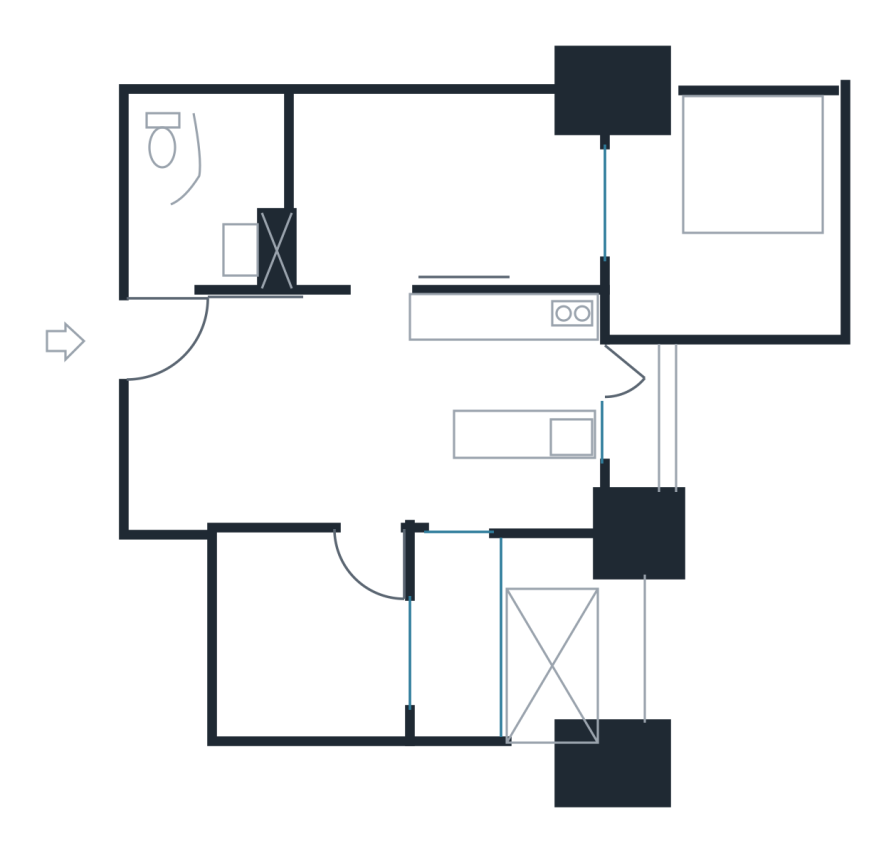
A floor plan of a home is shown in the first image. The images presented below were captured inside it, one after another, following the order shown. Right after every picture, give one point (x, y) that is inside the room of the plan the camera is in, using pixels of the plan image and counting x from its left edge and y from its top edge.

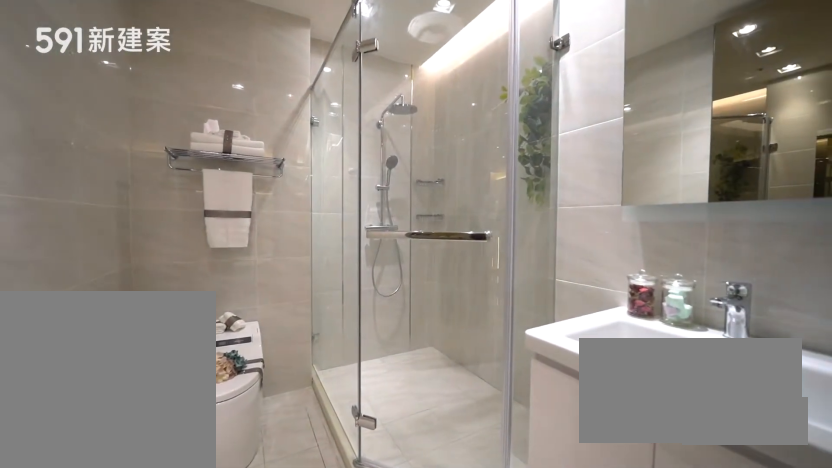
(216, 187)
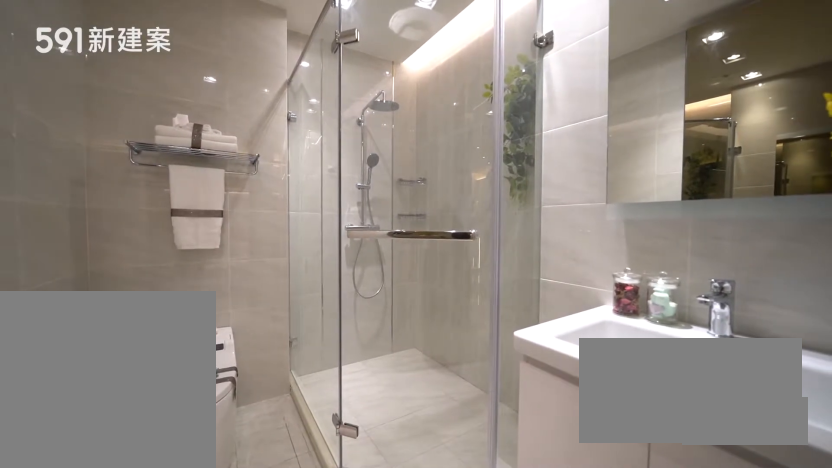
(216, 187)
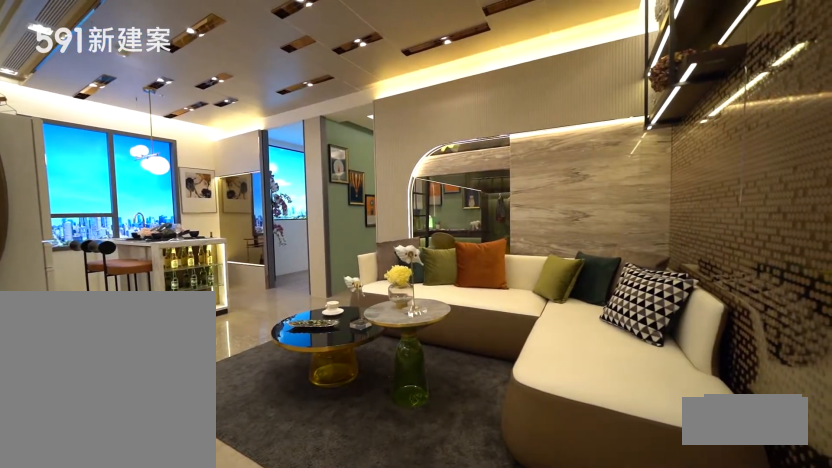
(270, 411)
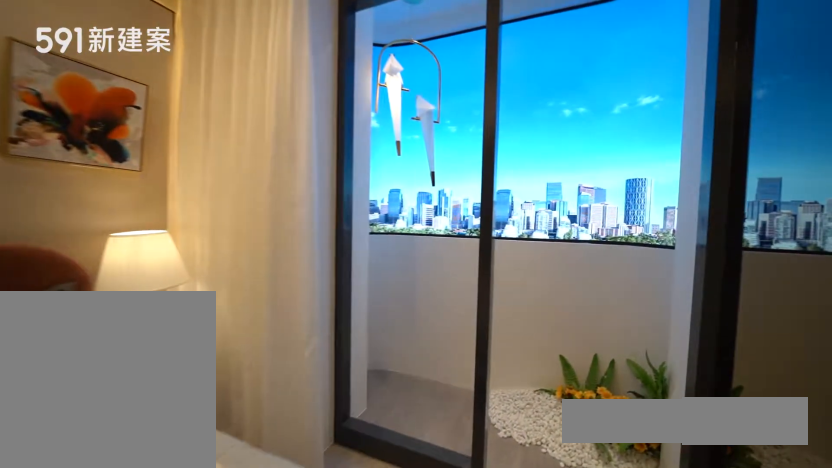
(449, 189)
